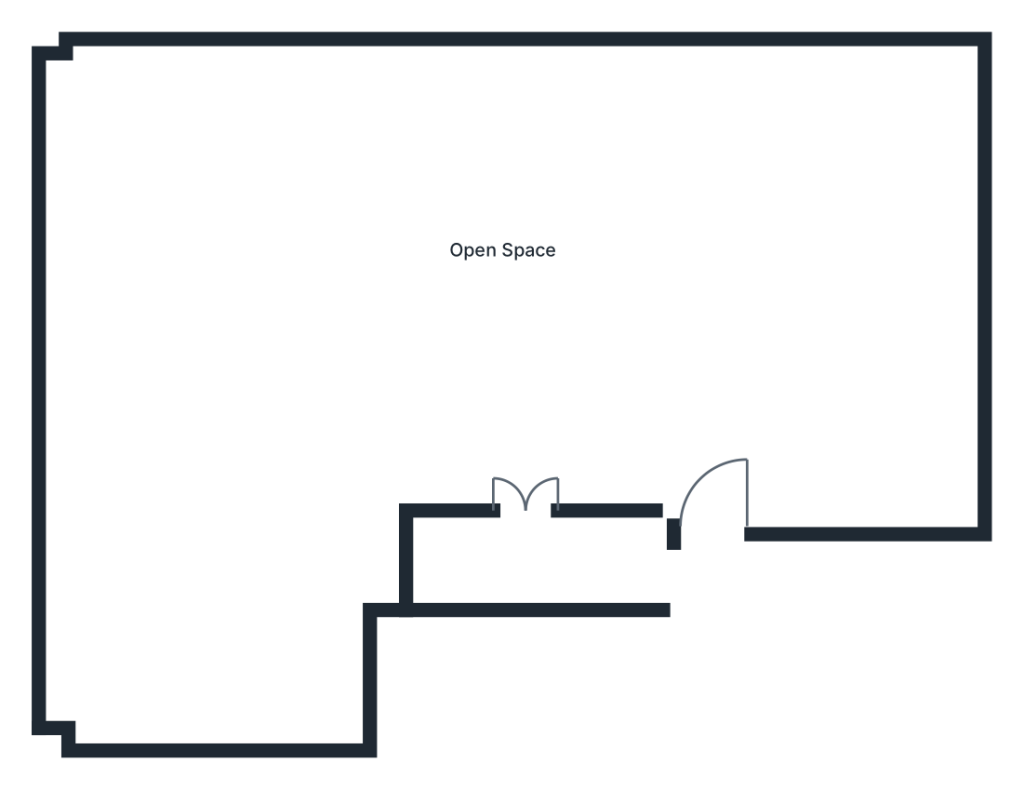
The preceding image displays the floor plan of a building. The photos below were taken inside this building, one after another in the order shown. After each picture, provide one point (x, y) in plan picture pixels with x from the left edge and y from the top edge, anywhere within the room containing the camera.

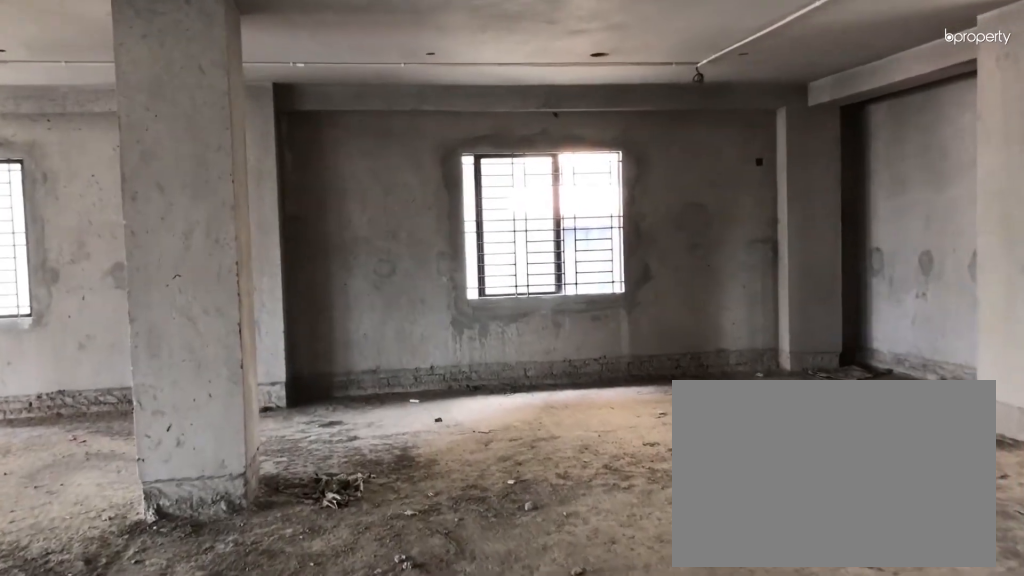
(688, 301)
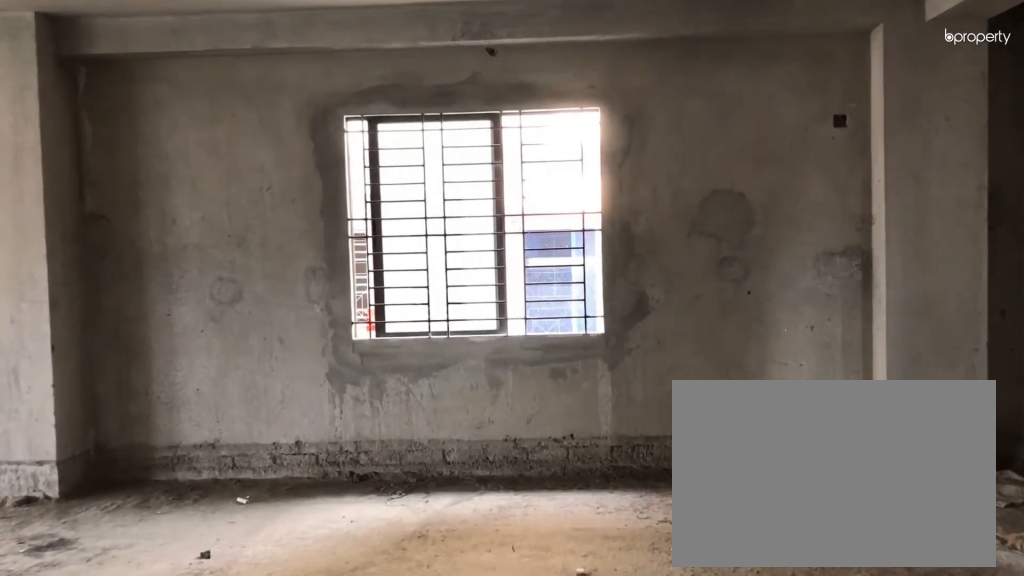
(519, 230)
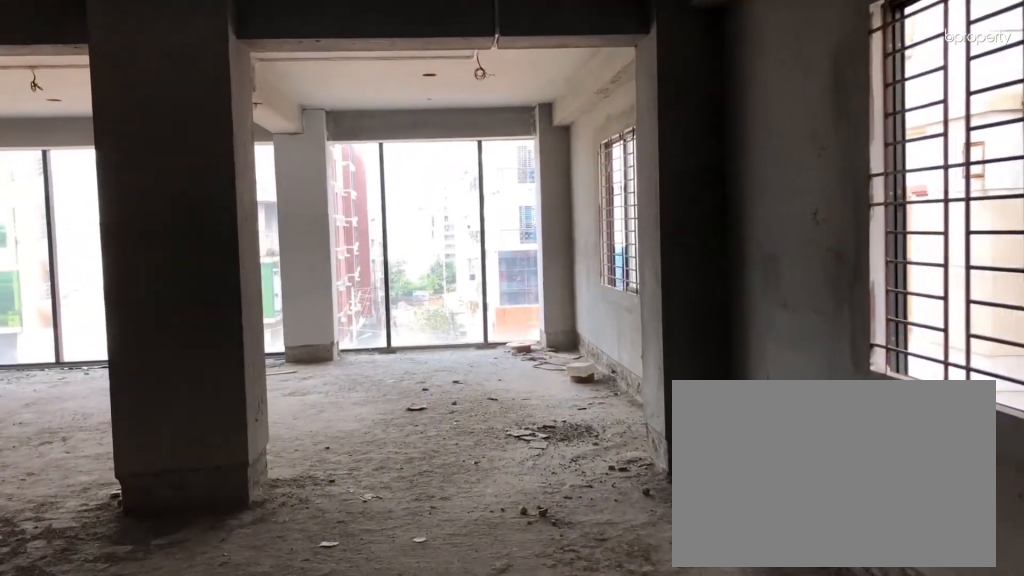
(519, 230)
